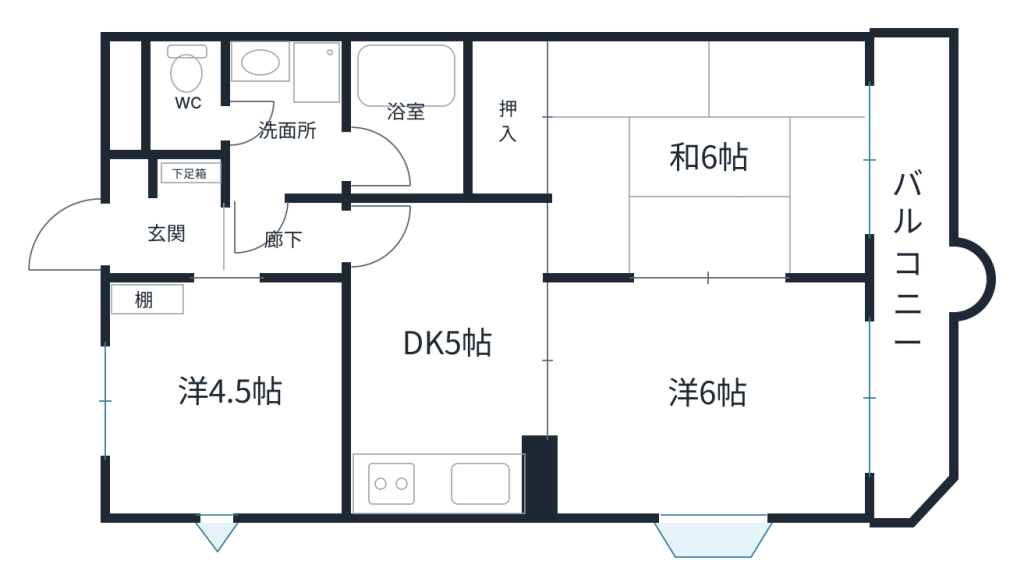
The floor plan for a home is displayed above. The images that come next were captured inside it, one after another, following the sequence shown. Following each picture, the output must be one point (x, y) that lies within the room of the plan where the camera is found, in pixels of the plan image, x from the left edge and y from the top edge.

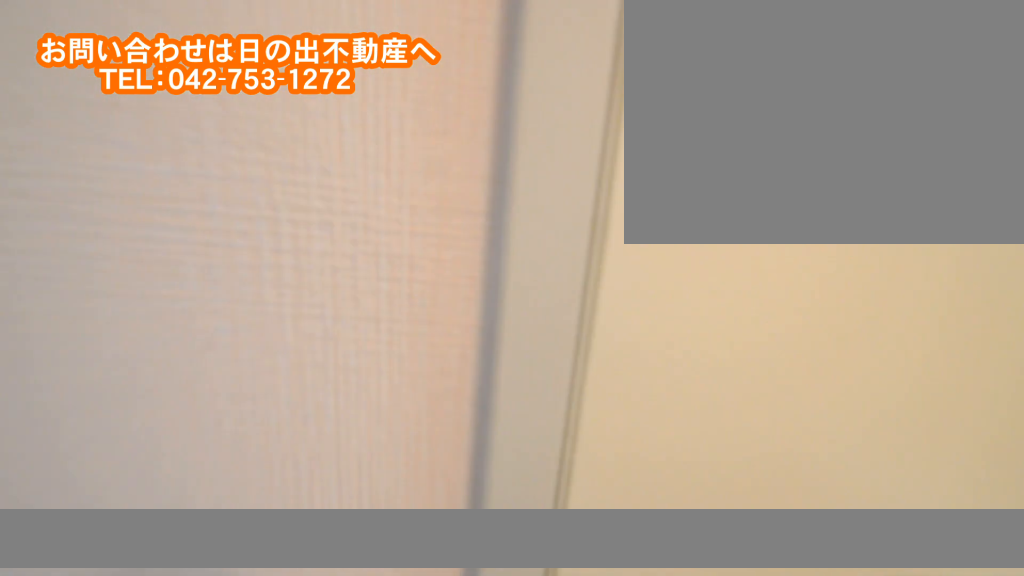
(287, 150)
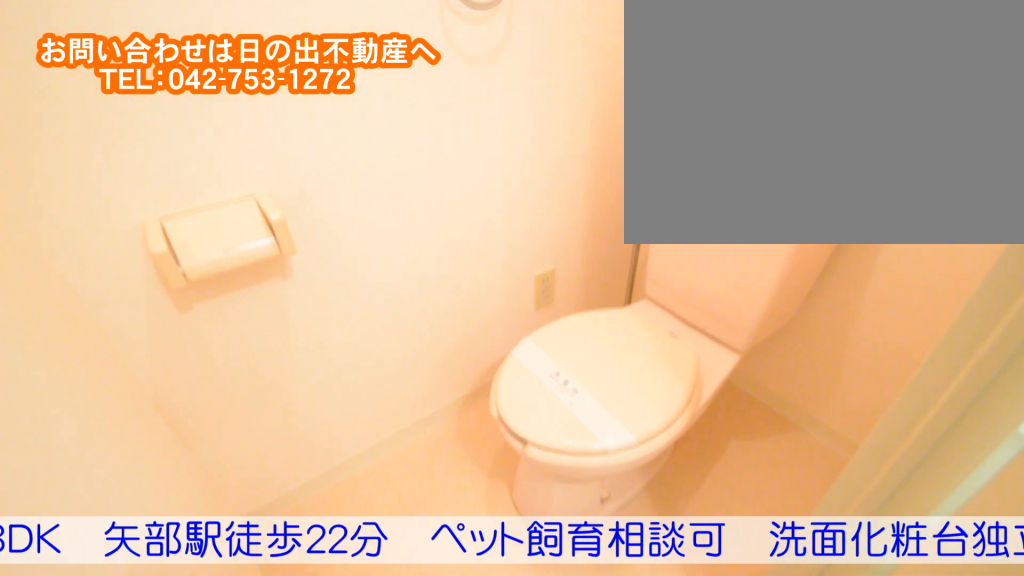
(186, 98)
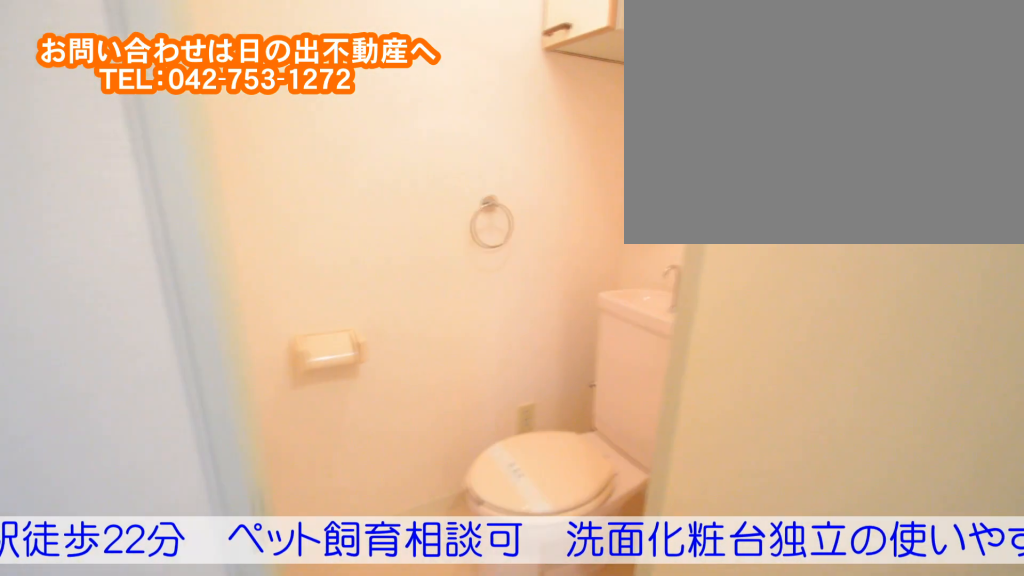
(185, 98)
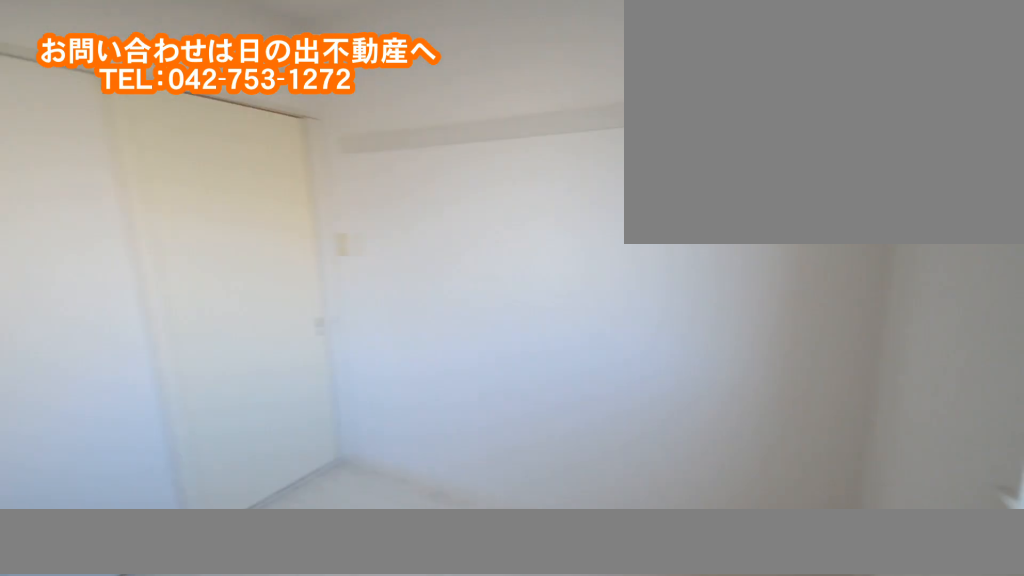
(228, 442)
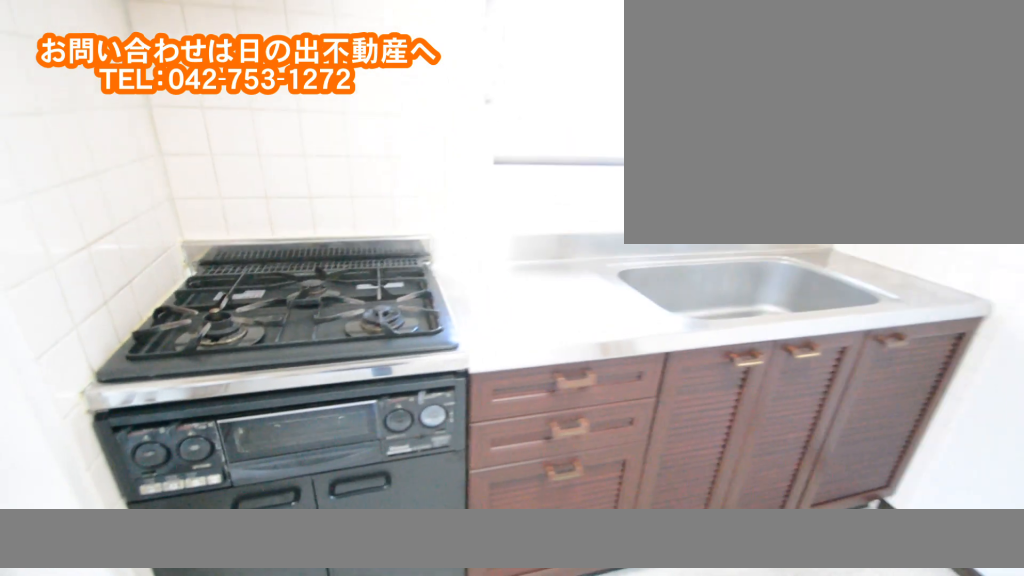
(458, 389)
